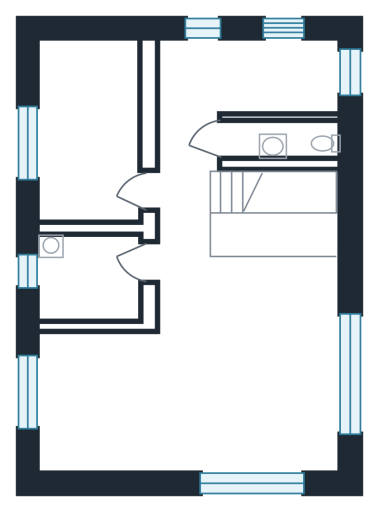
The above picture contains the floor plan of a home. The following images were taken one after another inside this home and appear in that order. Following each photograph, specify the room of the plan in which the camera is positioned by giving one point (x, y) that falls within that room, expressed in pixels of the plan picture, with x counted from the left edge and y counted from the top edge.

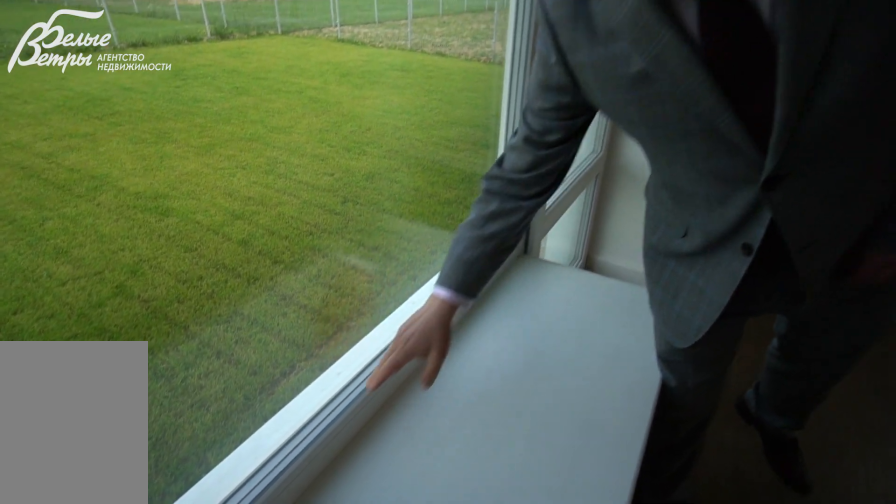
(187, 370)
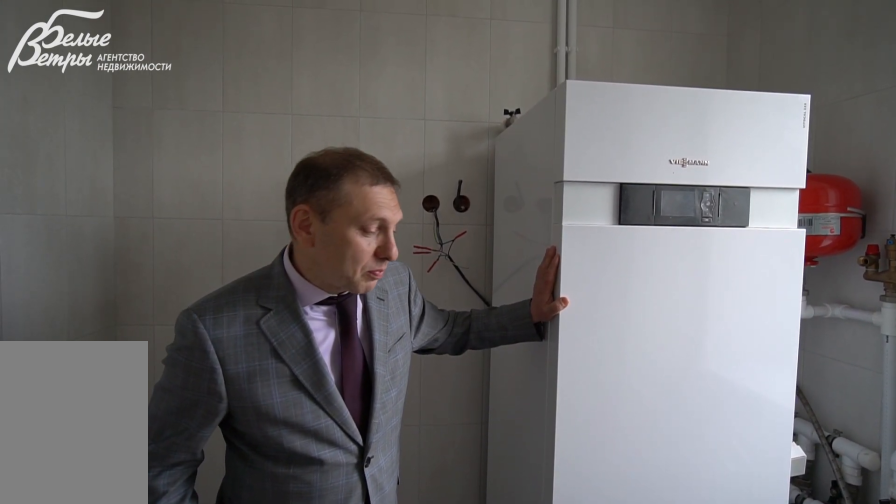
(93, 275)
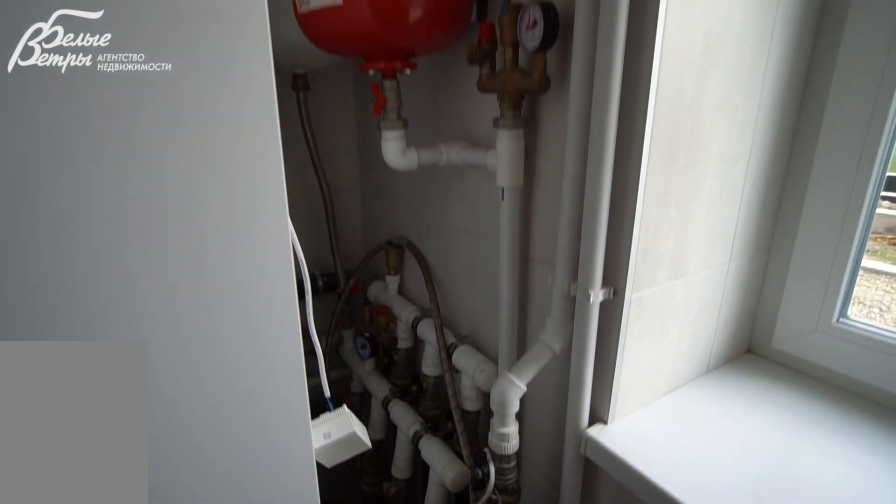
(93, 275)
